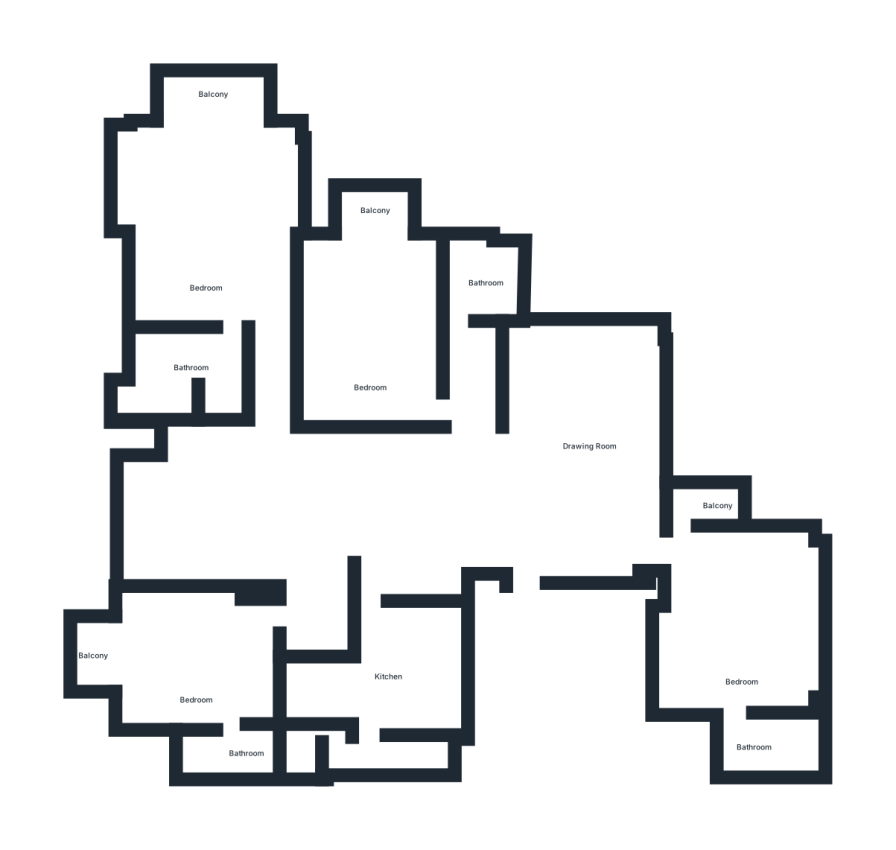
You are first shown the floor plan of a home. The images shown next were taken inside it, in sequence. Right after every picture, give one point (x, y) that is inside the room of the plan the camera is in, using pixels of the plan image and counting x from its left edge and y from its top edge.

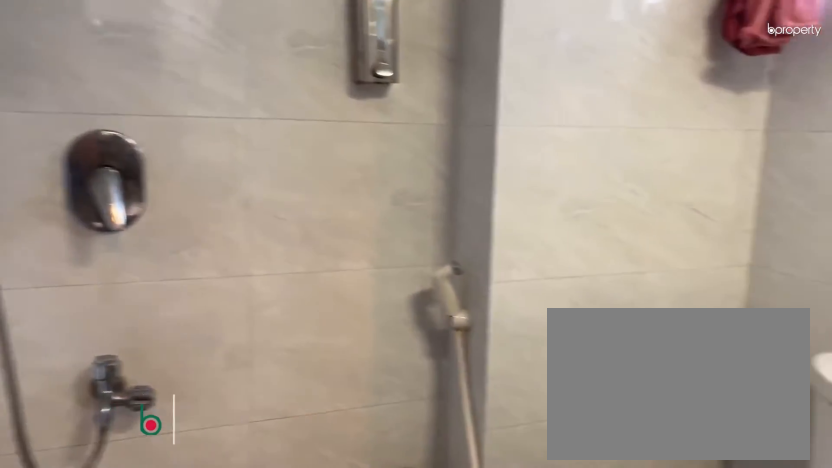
(486, 271)
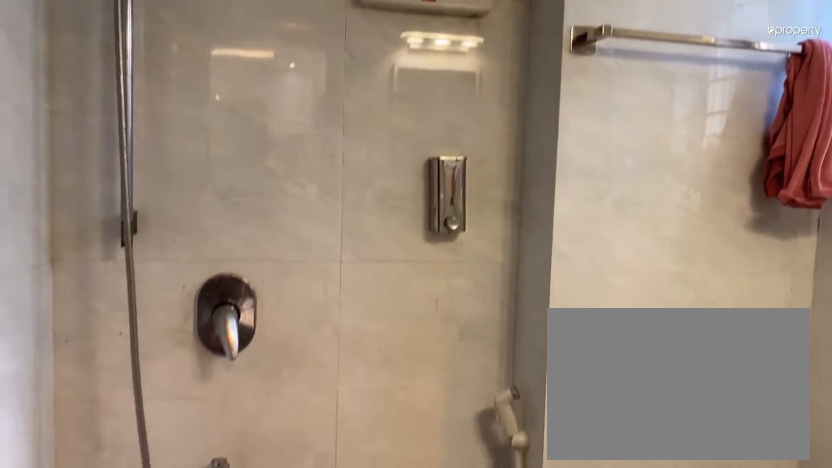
(486, 270)
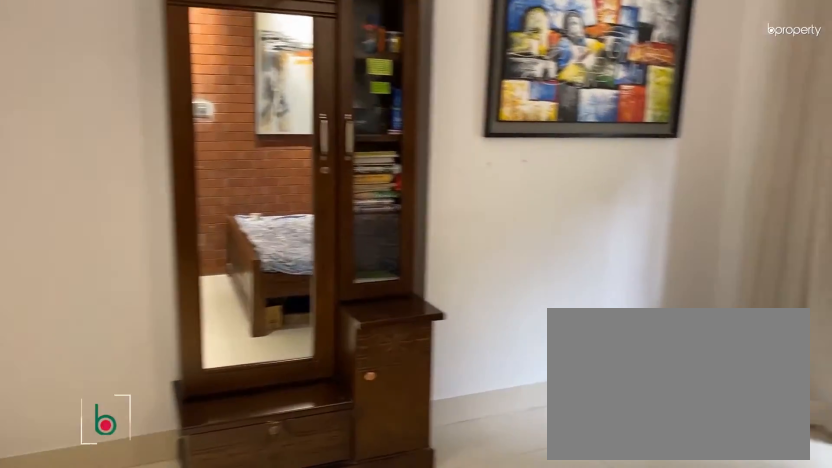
(381, 345)
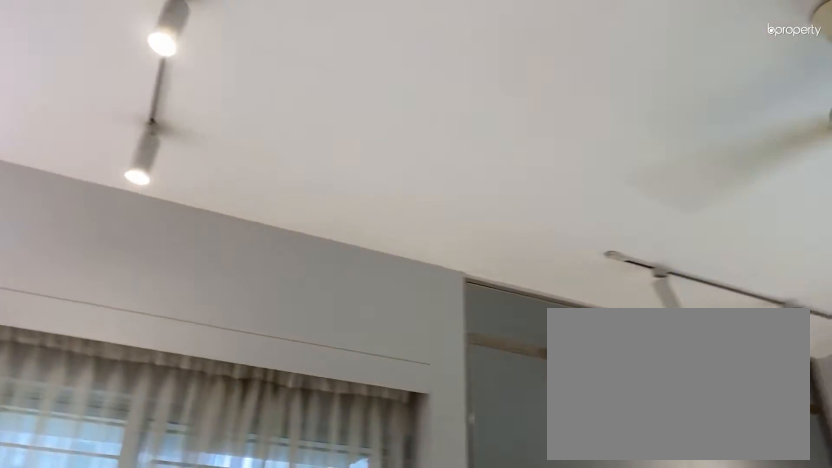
(209, 264)
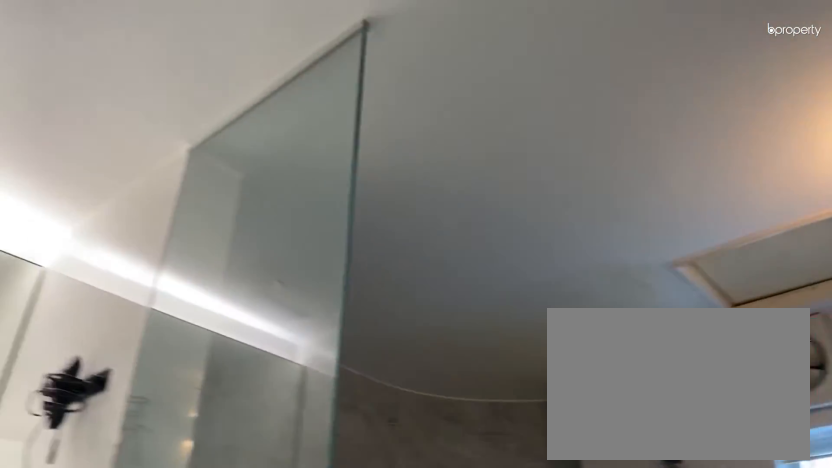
(188, 369)
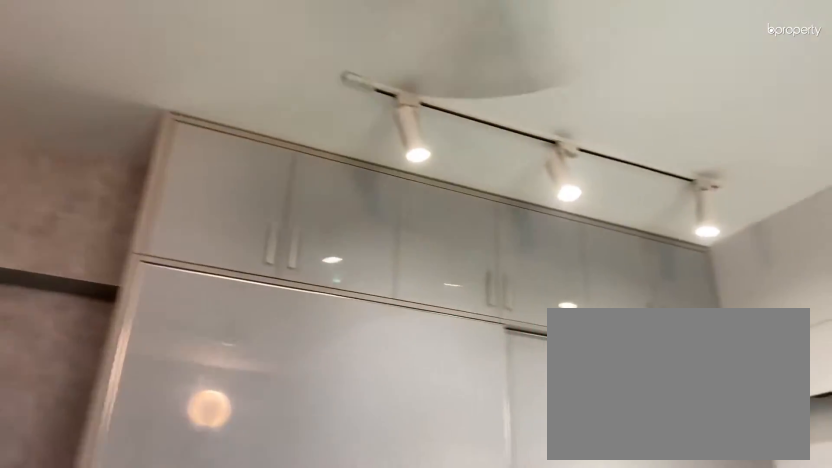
(198, 669)
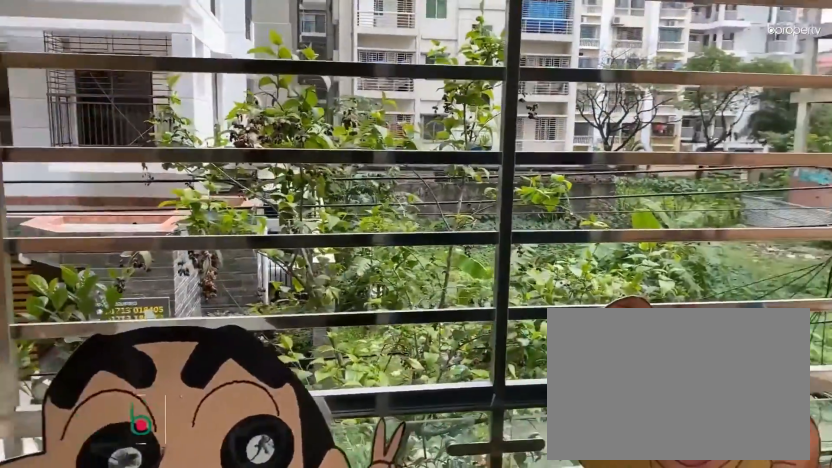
(84, 656)
